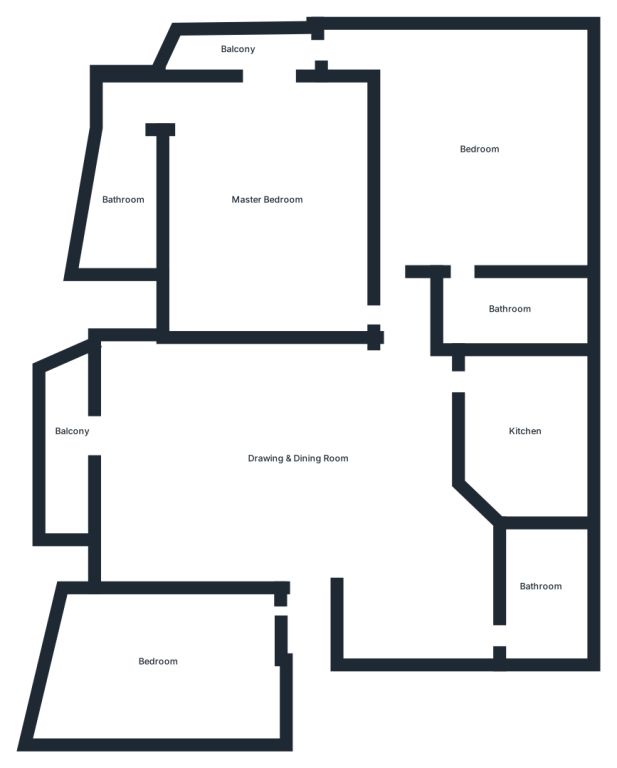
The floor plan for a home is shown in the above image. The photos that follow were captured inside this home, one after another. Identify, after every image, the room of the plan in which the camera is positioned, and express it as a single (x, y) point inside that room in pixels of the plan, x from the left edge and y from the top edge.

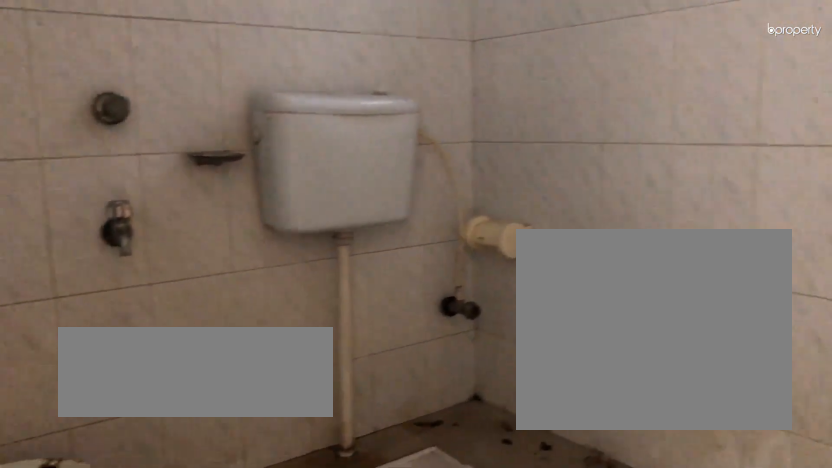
(538, 585)
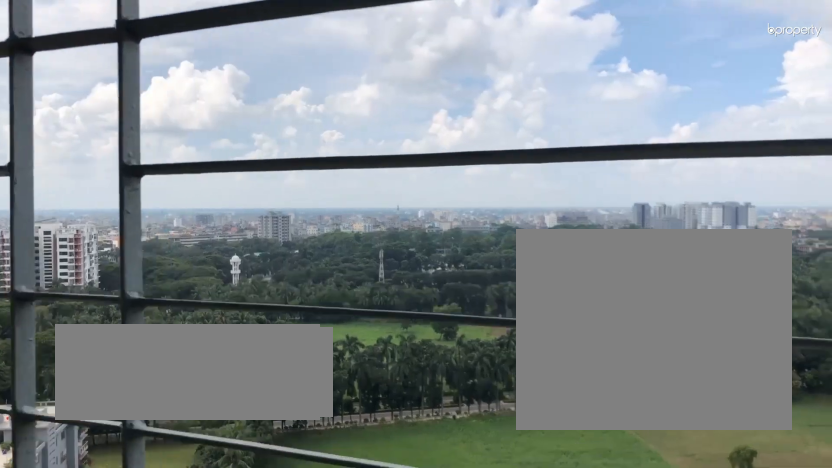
(70, 431)
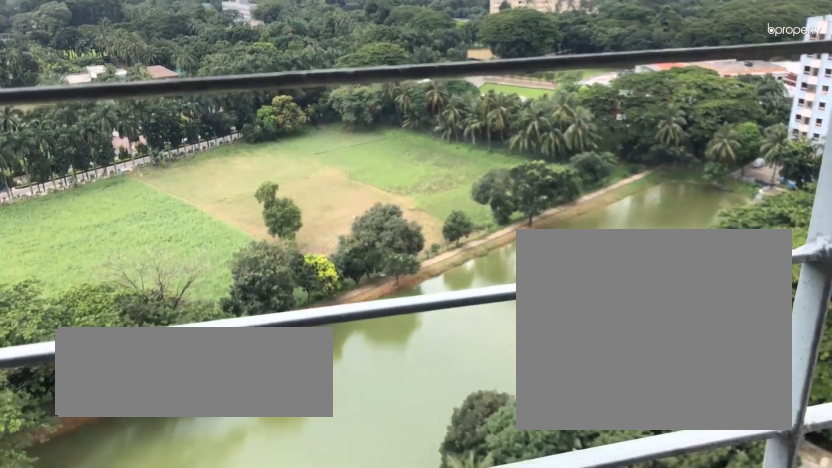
(70, 429)
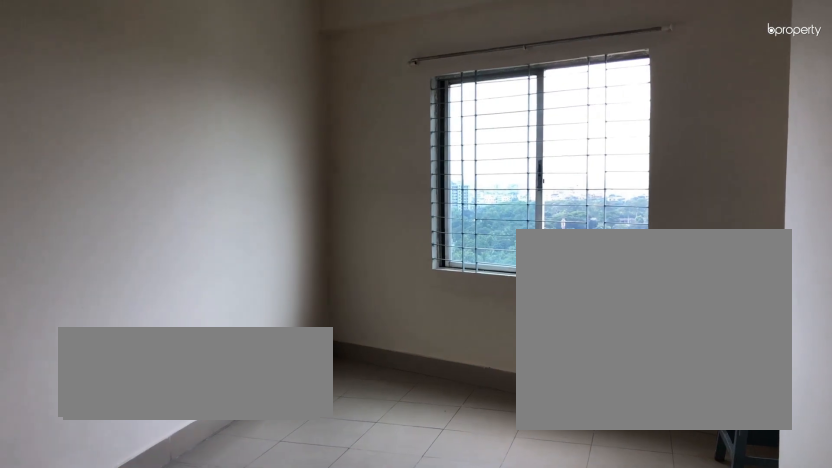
(158, 659)
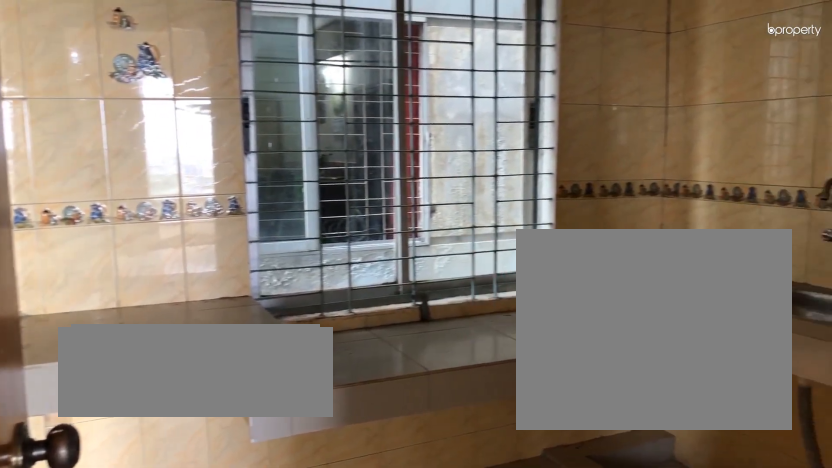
(524, 430)
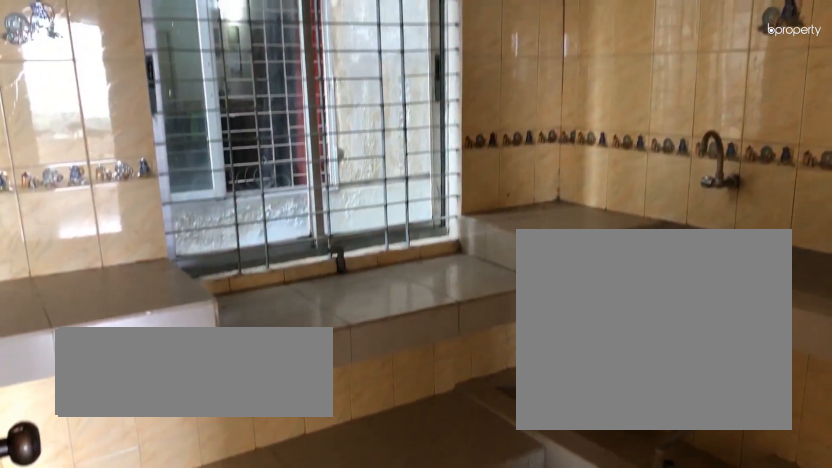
(524, 430)
